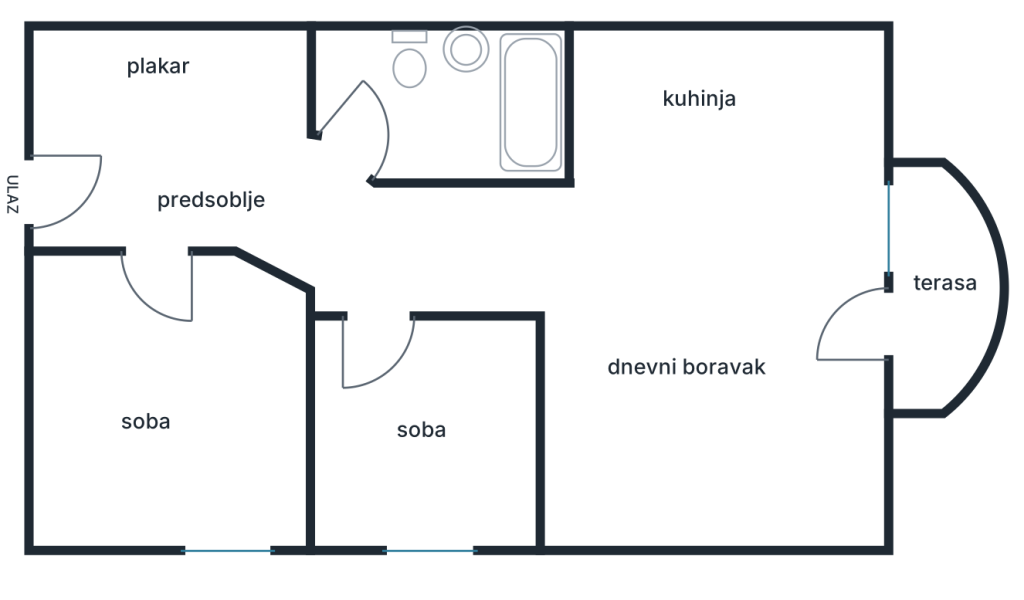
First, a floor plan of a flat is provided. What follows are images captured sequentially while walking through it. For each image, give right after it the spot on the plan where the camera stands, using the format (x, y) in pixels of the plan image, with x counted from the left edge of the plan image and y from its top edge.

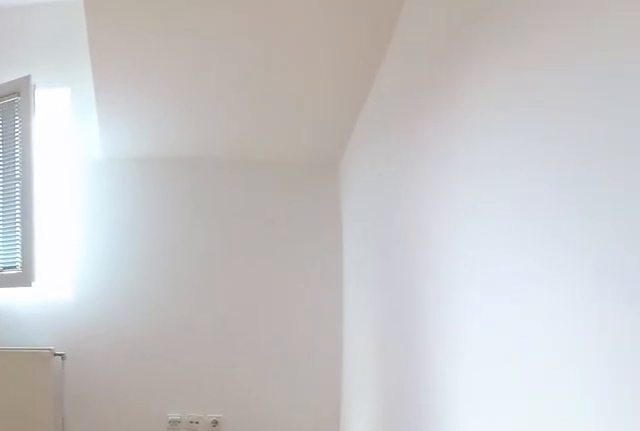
(146, 276)
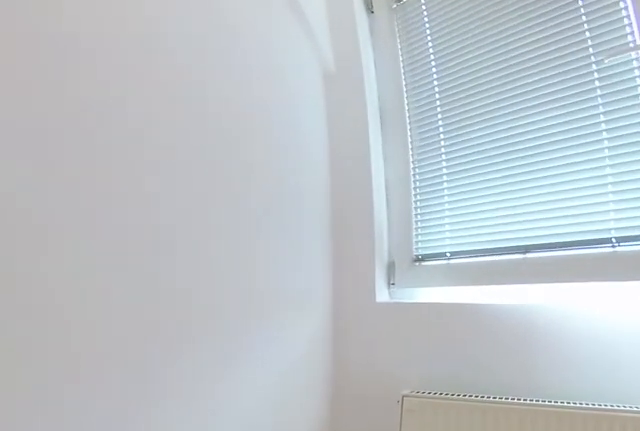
(253, 385)
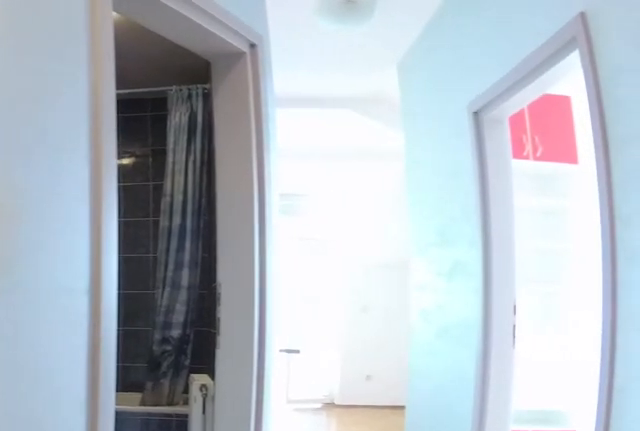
(171, 188)
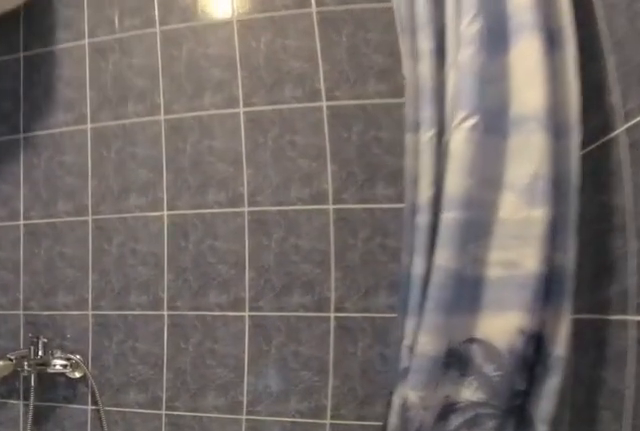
(386, 130)
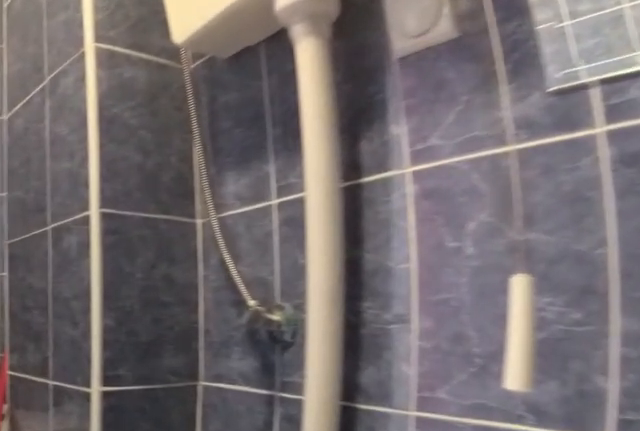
(473, 124)
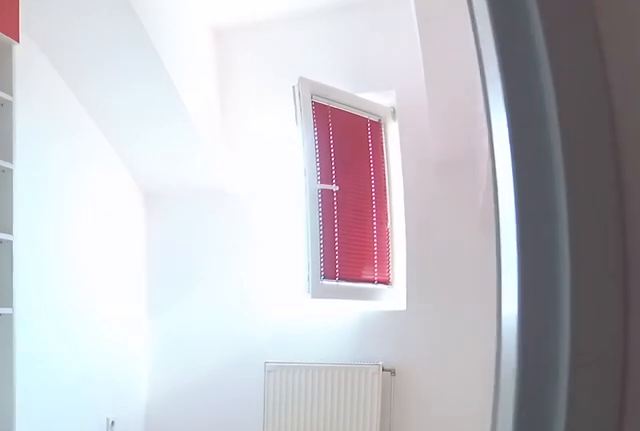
(358, 230)
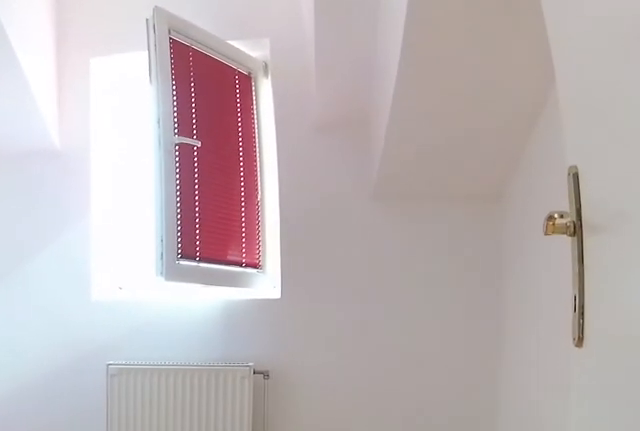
(373, 289)
